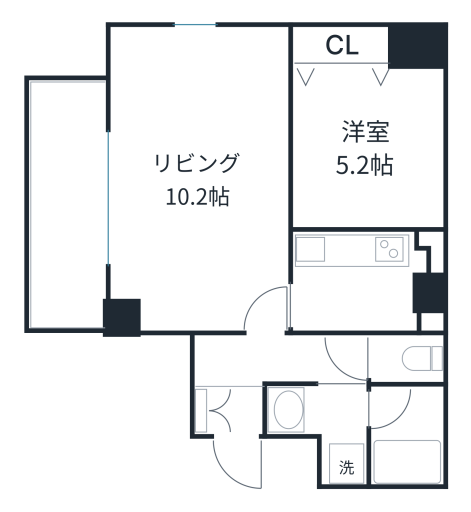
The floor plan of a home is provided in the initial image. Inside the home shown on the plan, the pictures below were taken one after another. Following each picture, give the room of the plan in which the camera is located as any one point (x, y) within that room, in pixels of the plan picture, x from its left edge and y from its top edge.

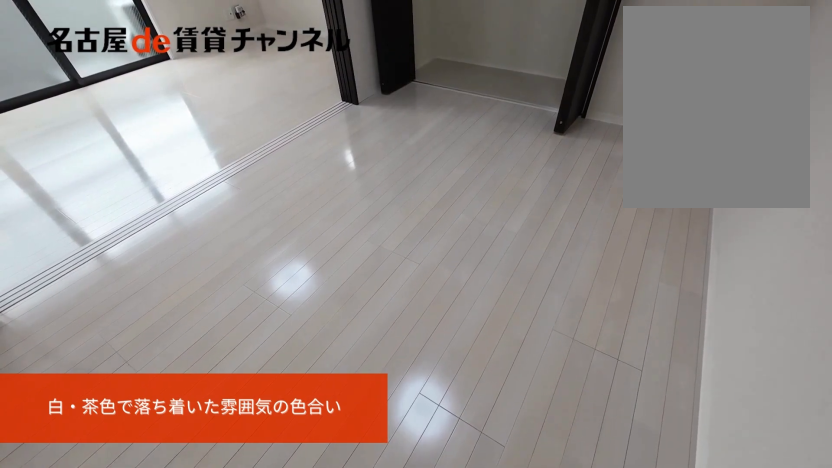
(368, 146)
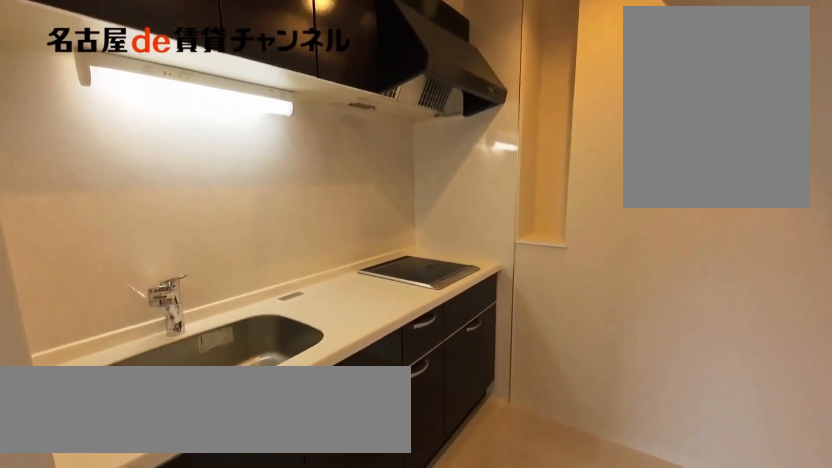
(365, 280)
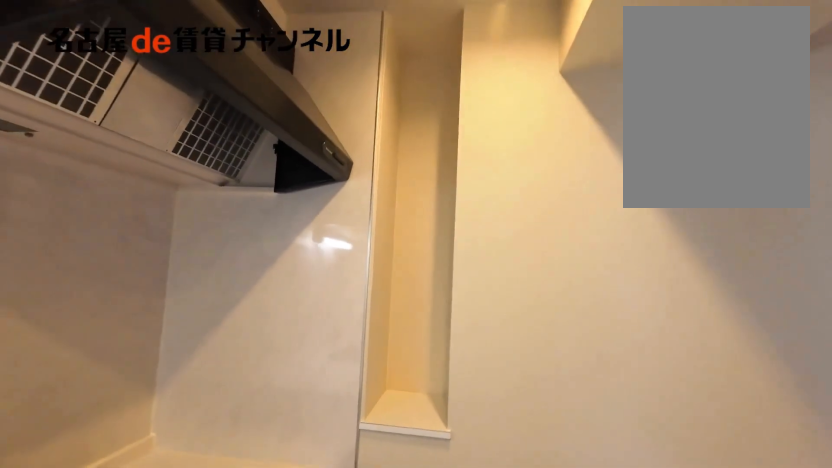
(365, 280)
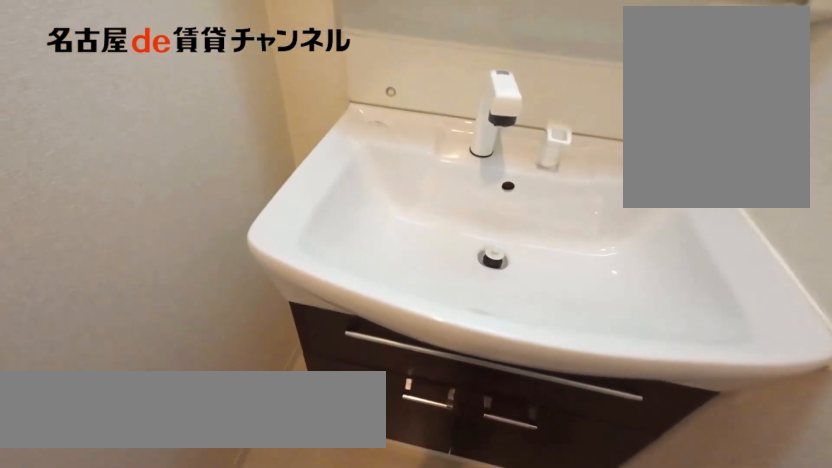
(327, 425)
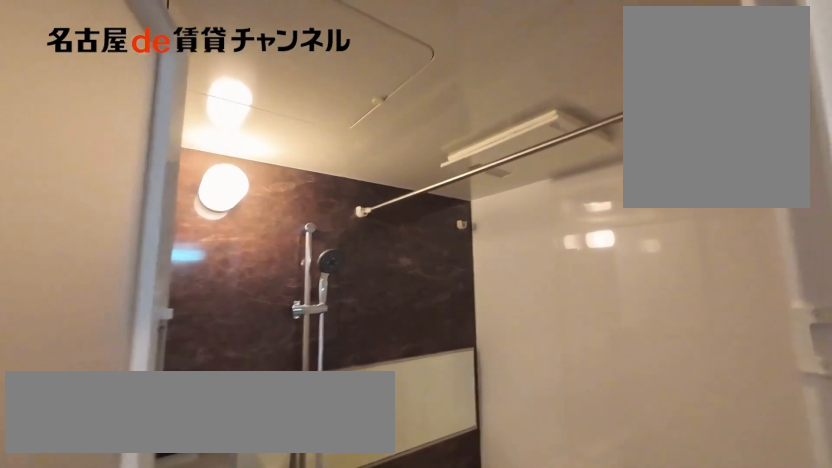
(405, 435)
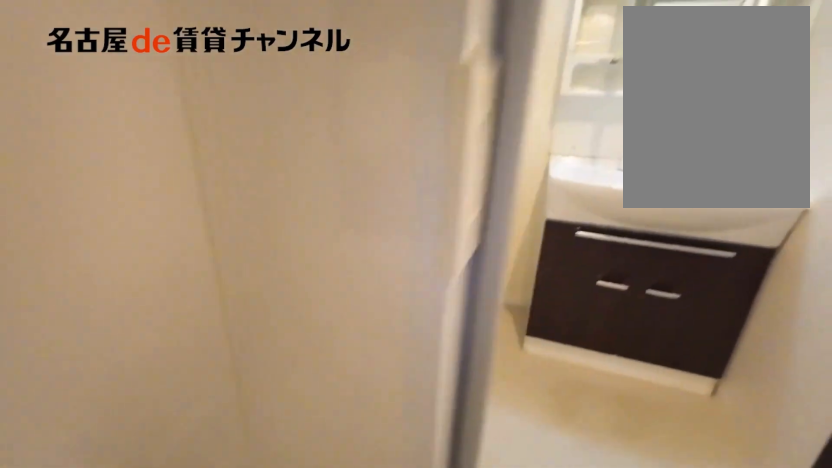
(405, 435)
